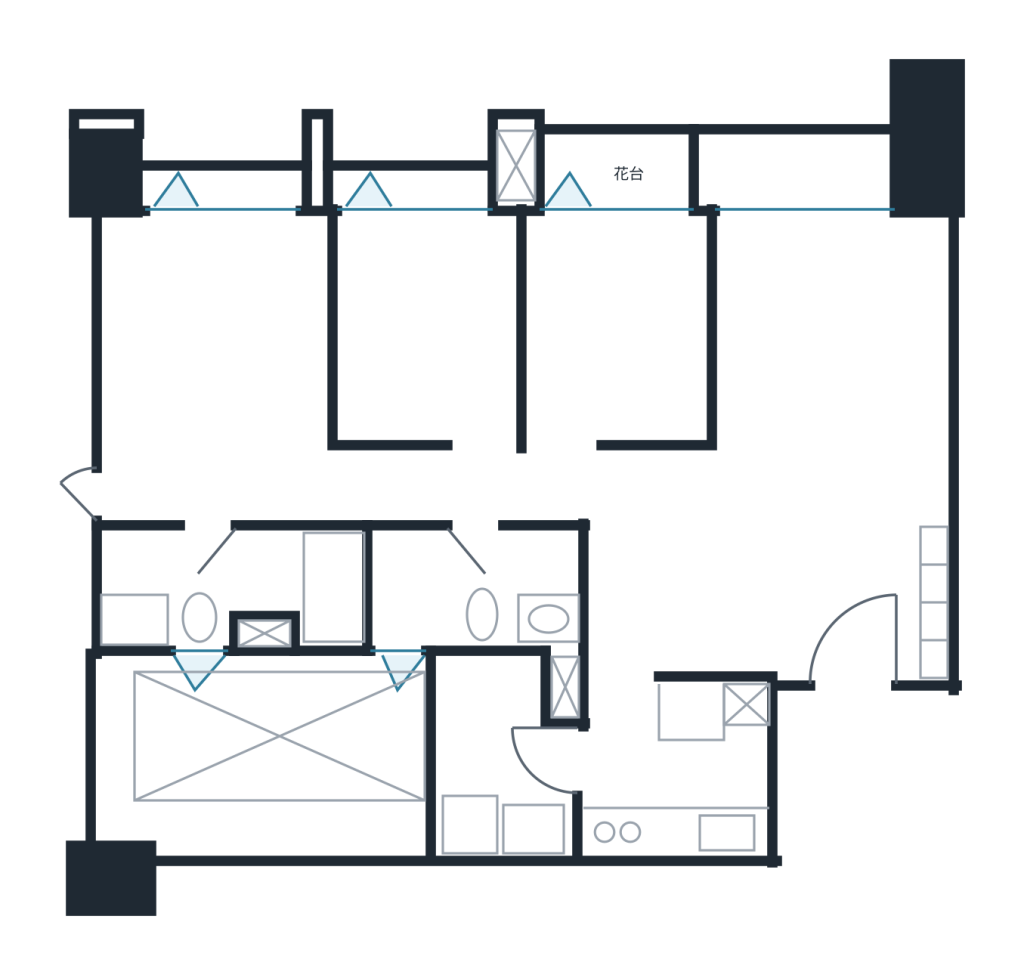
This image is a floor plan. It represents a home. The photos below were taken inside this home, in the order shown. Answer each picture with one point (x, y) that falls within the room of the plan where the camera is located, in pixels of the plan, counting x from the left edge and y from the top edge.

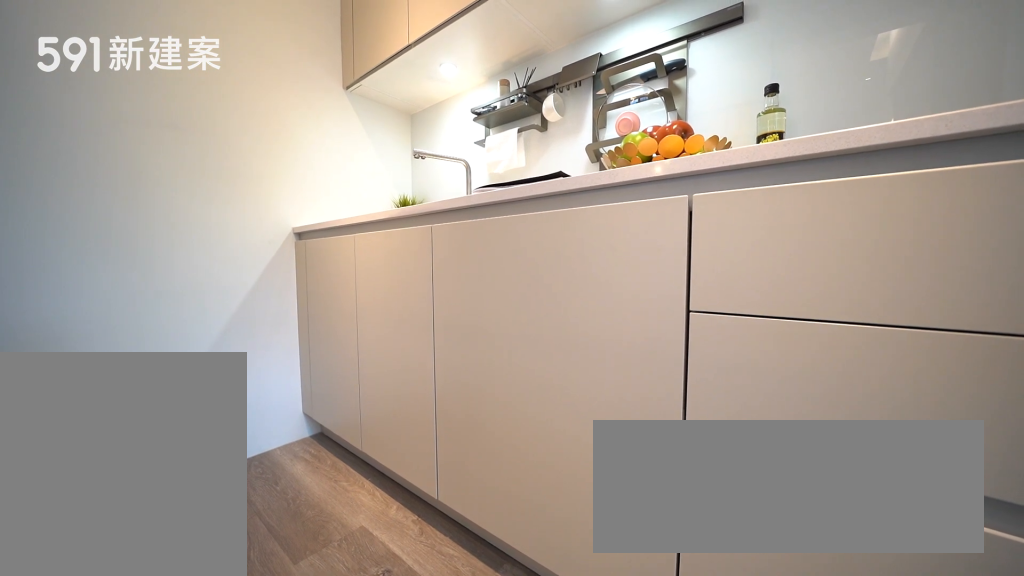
(682, 769)
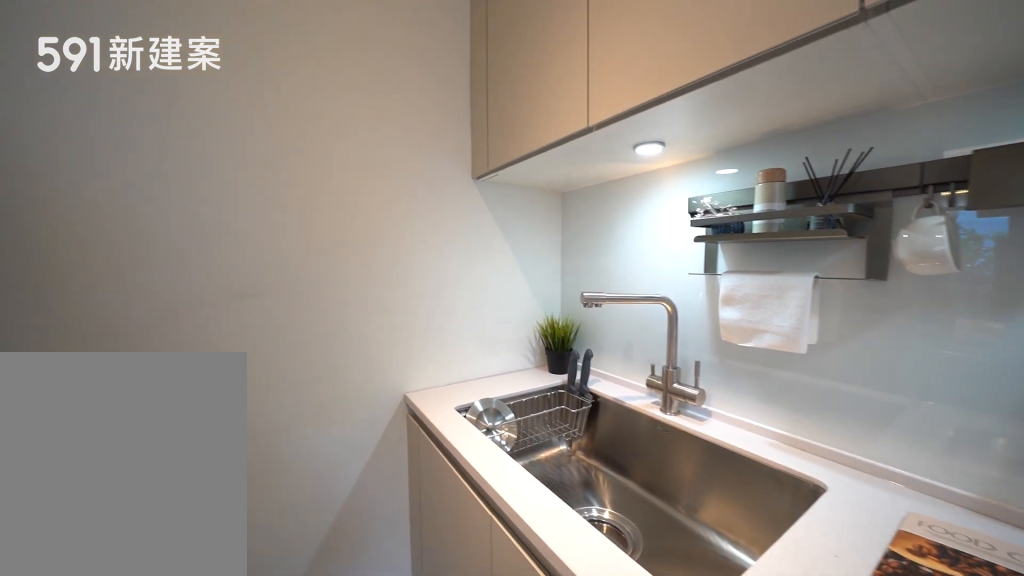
(682, 769)
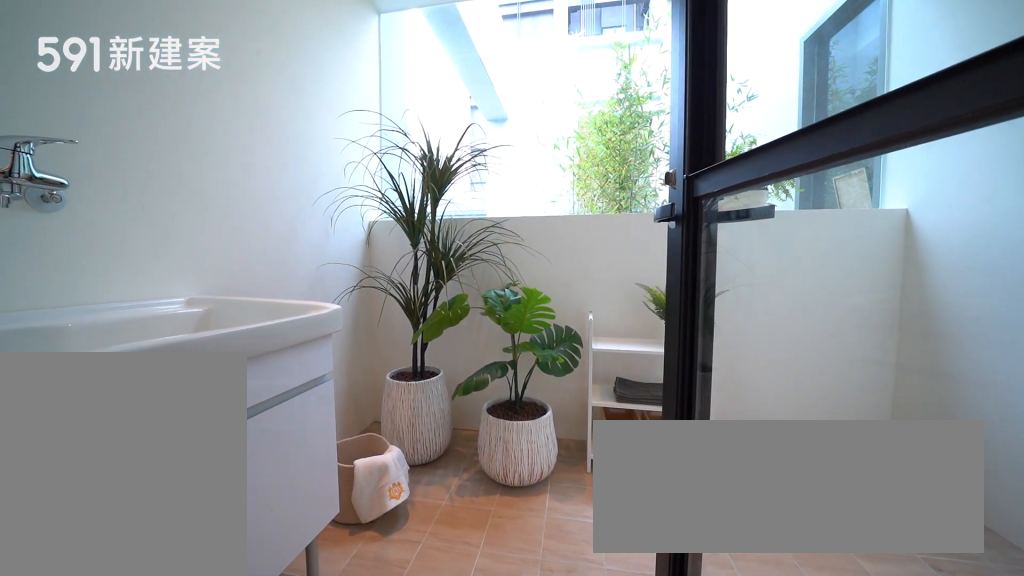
(509, 754)
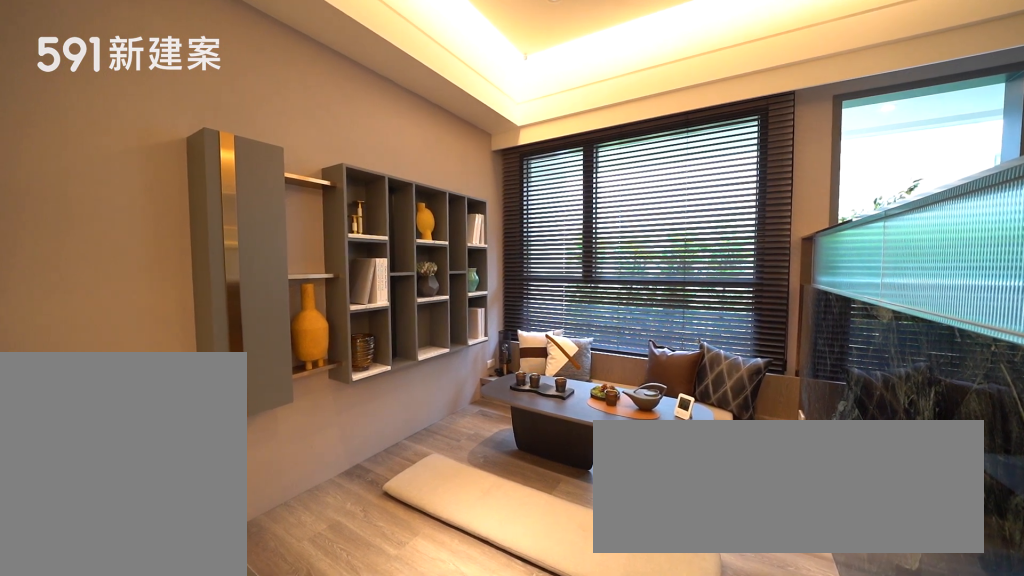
(611, 323)
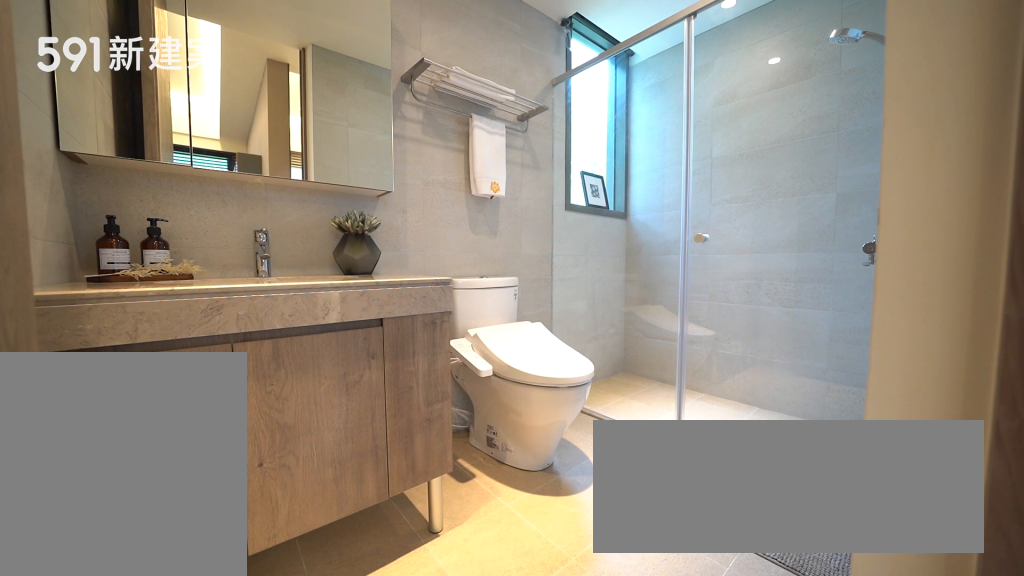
(470, 588)
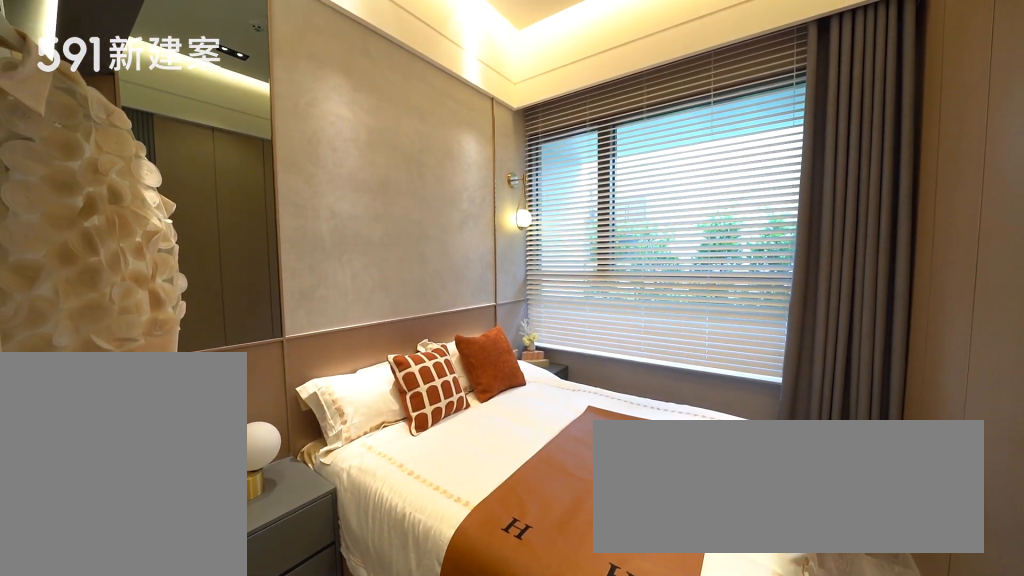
(424, 327)
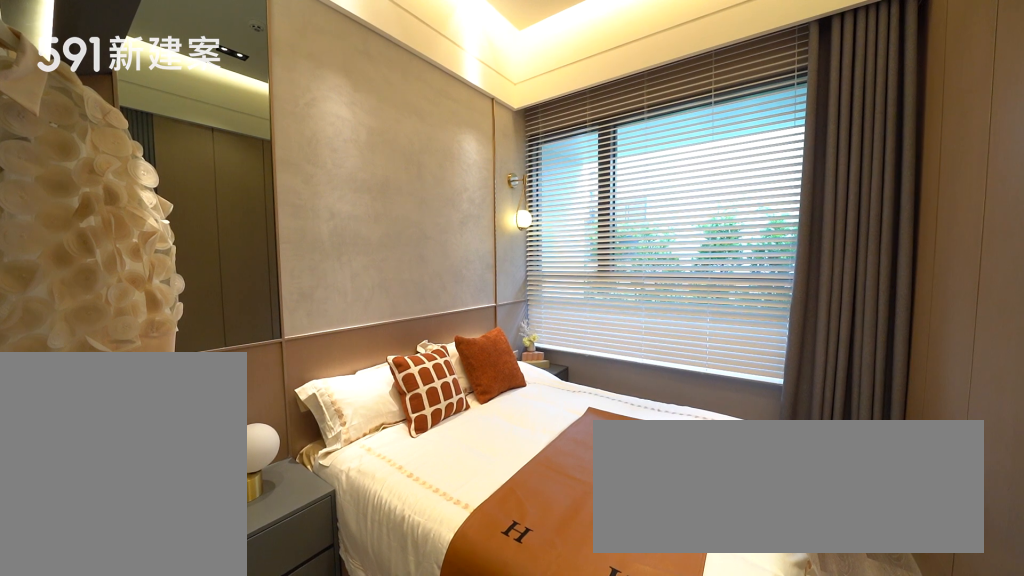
(424, 327)
